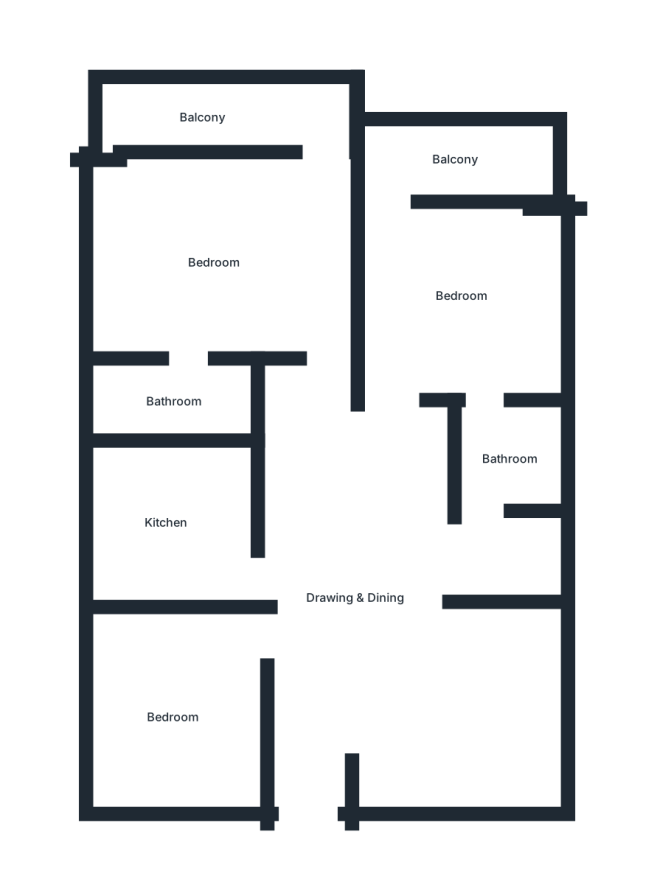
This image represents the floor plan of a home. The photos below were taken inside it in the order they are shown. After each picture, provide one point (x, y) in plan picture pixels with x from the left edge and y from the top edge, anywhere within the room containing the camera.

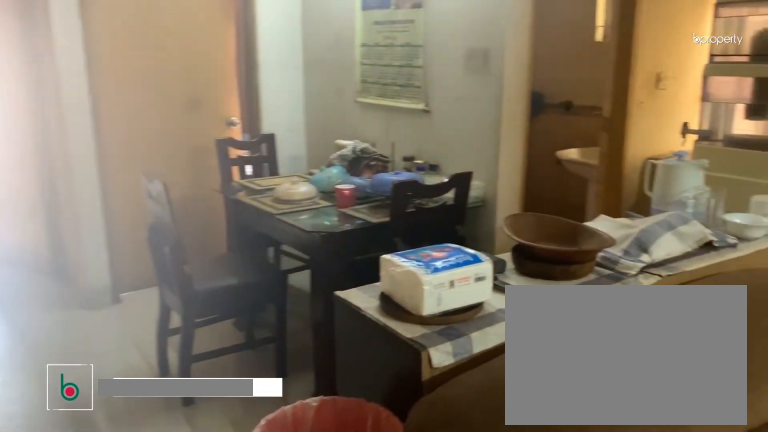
(414, 665)
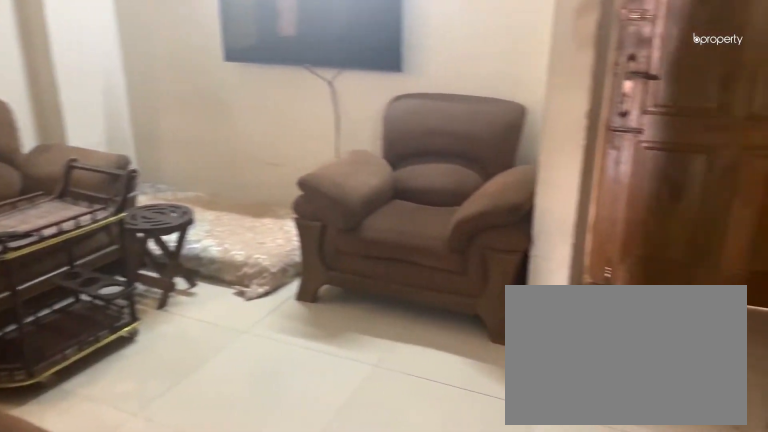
(414, 665)
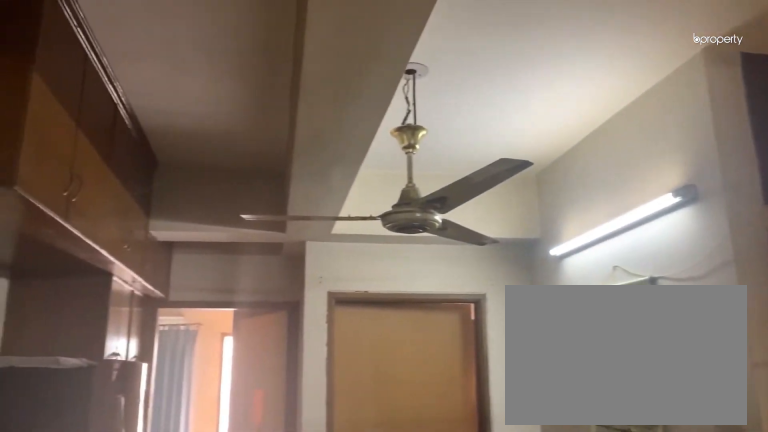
(353, 491)
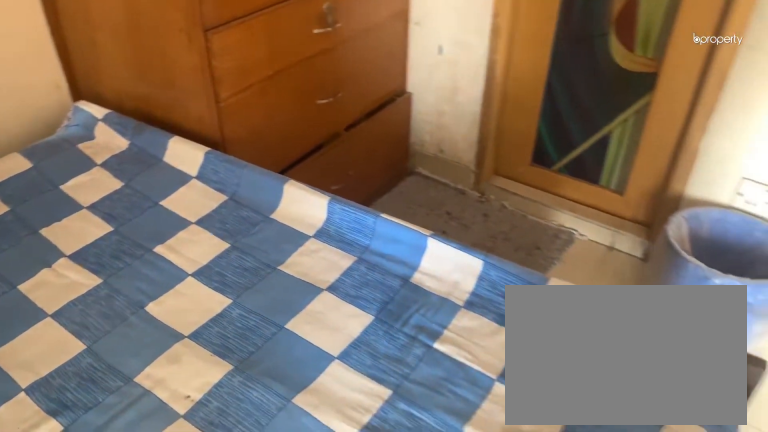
(463, 307)
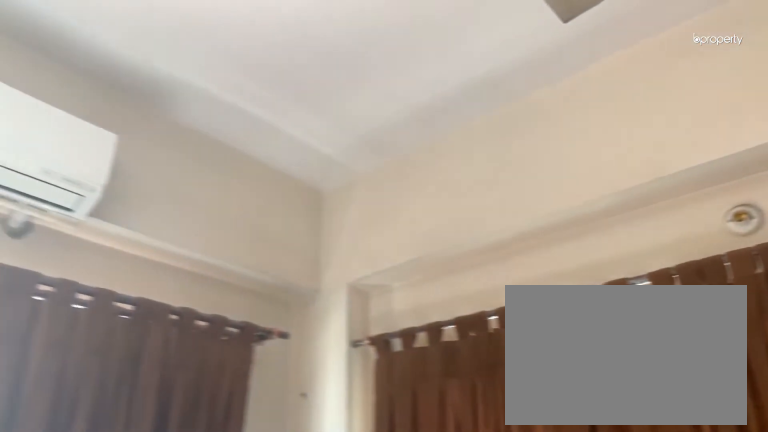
(463, 307)
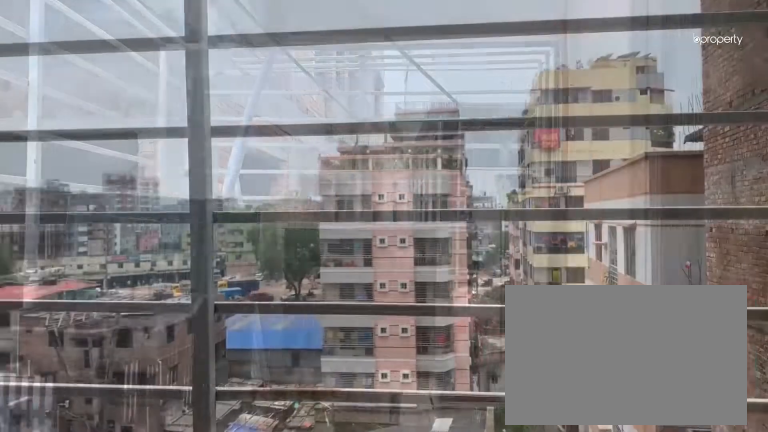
(450, 165)
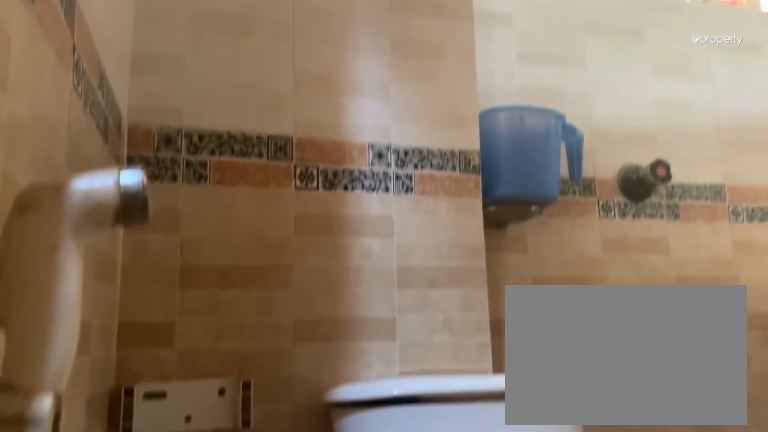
(509, 464)
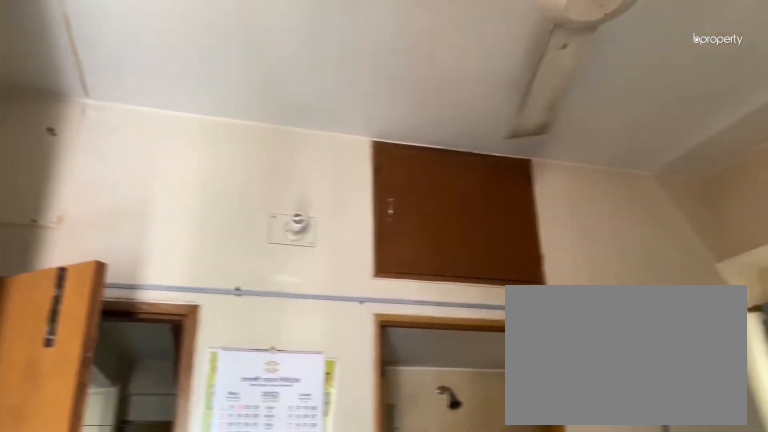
(221, 252)
